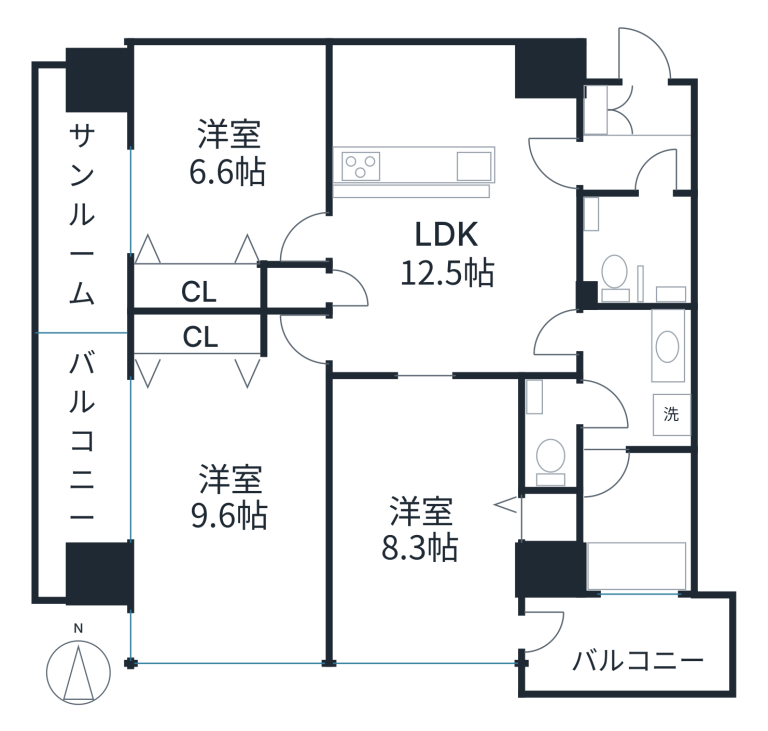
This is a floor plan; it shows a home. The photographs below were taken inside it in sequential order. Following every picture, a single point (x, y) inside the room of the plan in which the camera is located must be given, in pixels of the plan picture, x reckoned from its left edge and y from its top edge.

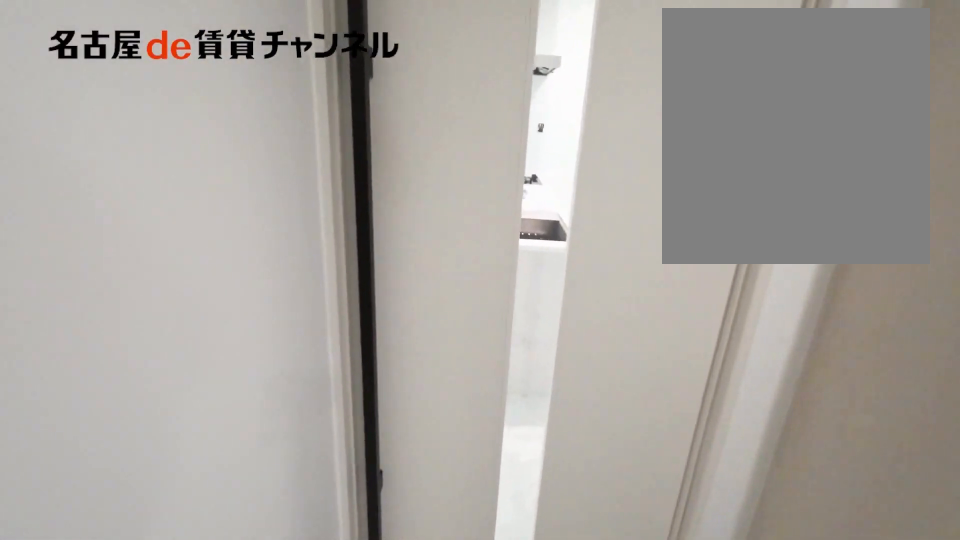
(633, 159)
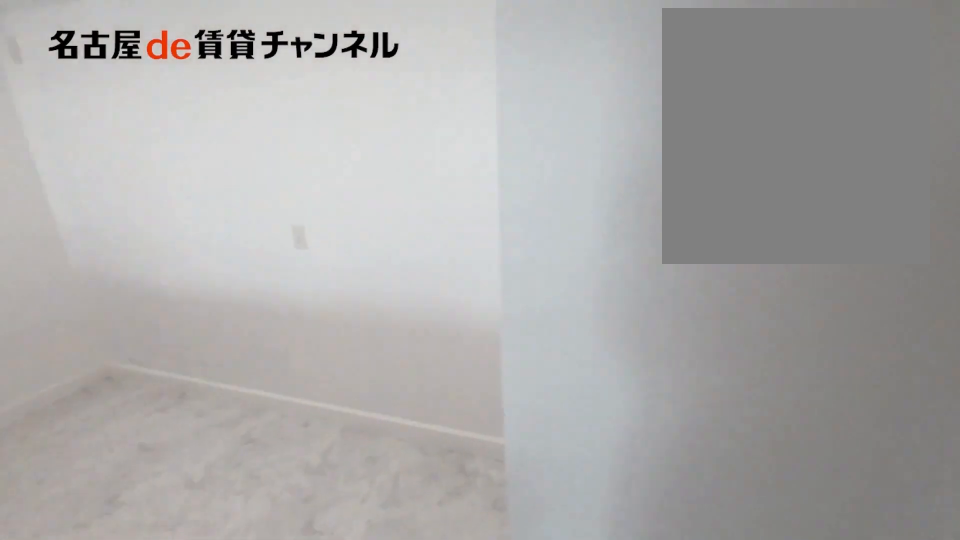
(461, 118)
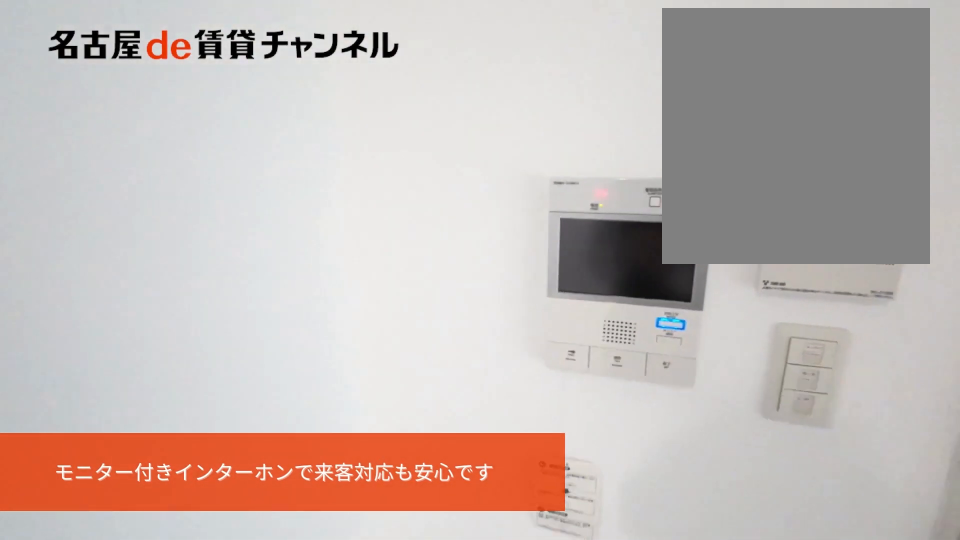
(461, 118)
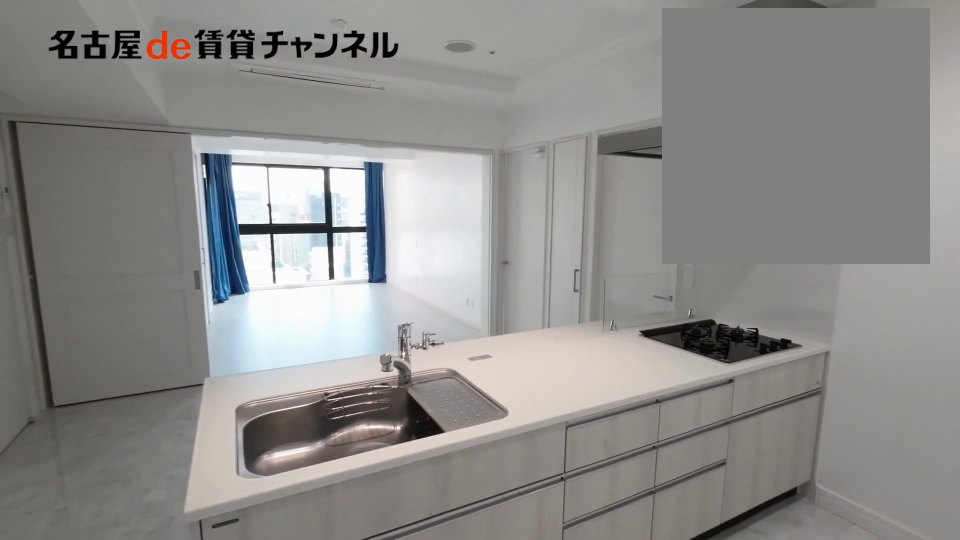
(446, 332)
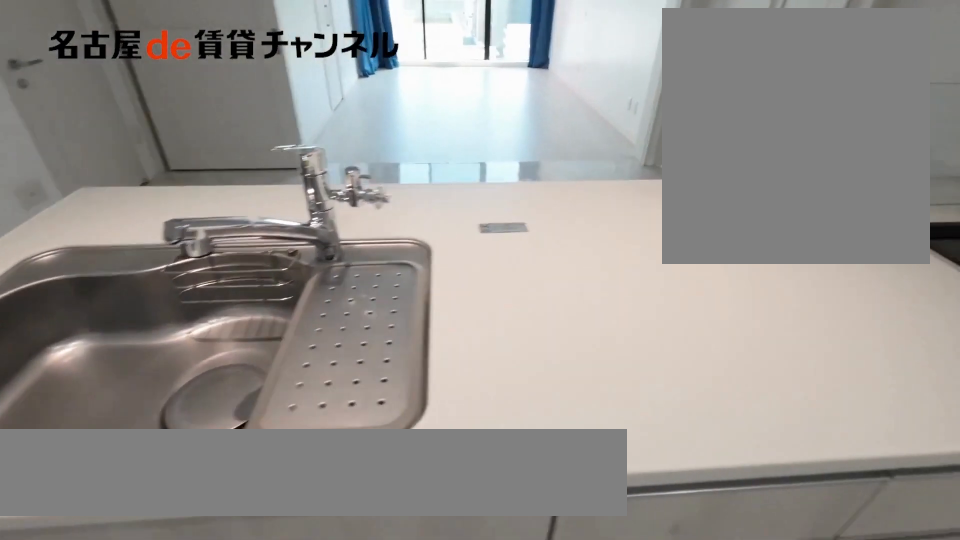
(407, 172)
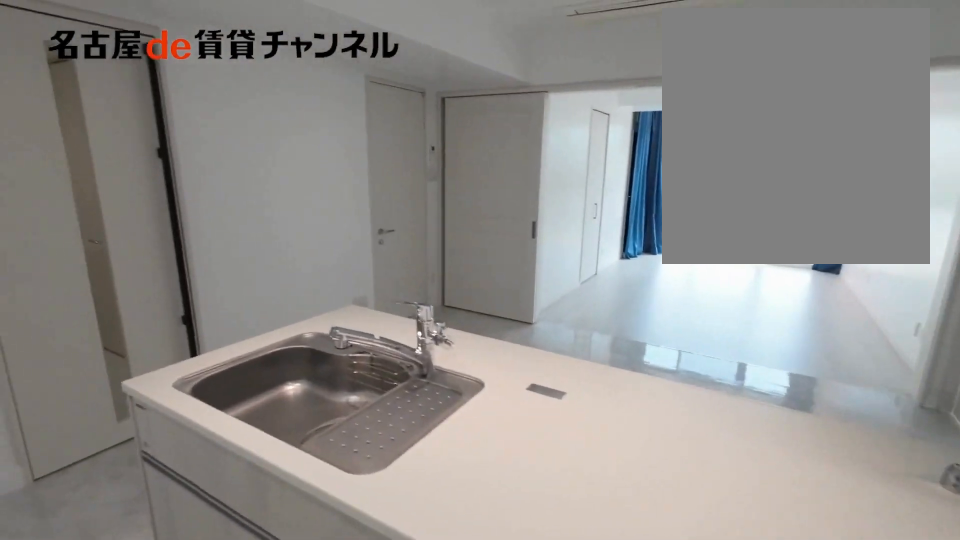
(407, 172)
